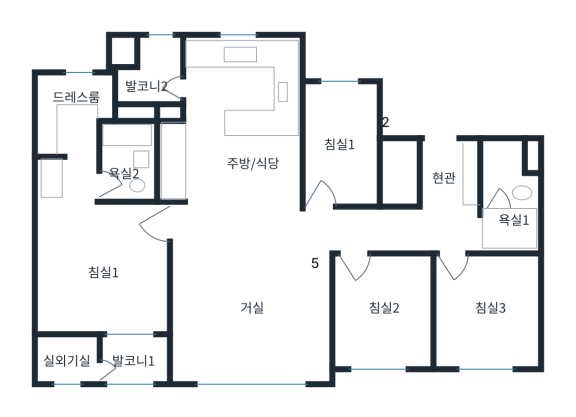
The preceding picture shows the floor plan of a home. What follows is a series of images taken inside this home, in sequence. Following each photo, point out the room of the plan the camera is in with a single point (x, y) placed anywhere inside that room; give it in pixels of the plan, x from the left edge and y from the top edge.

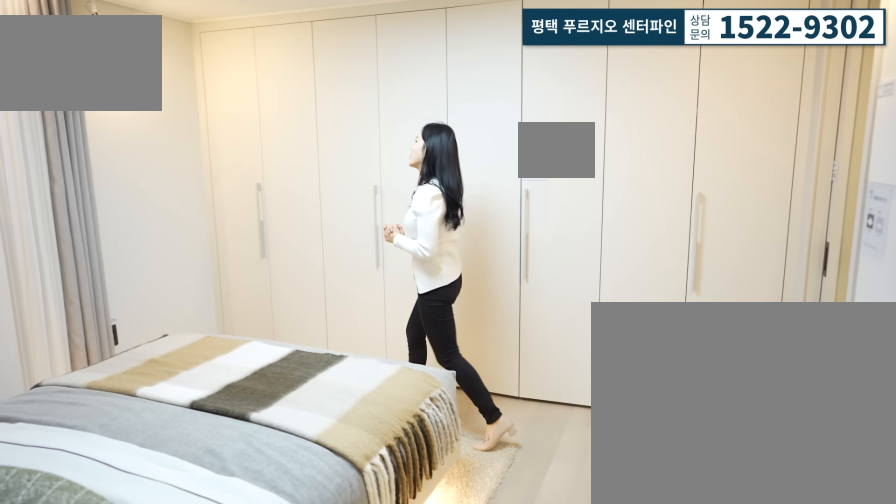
(103, 271)
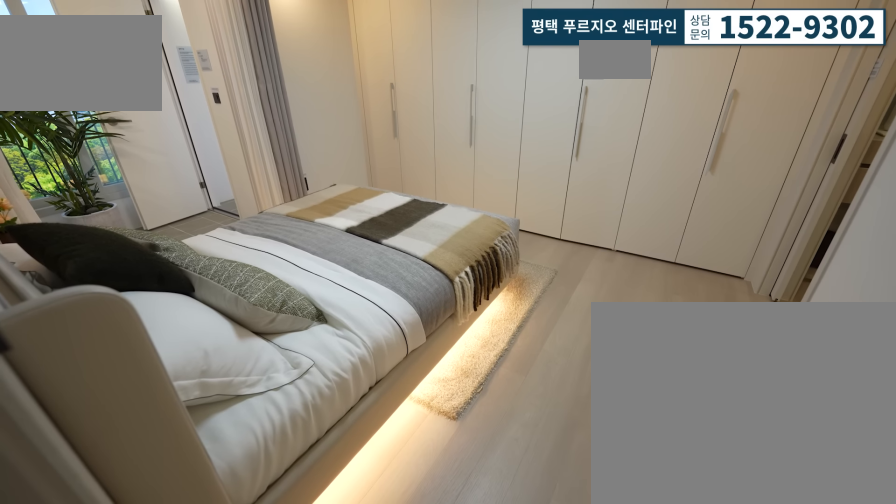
(103, 272)
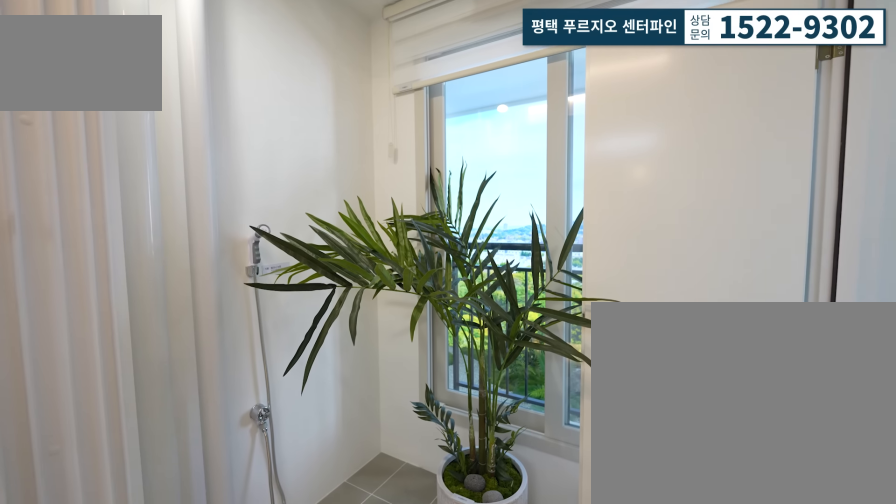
(126, 352)
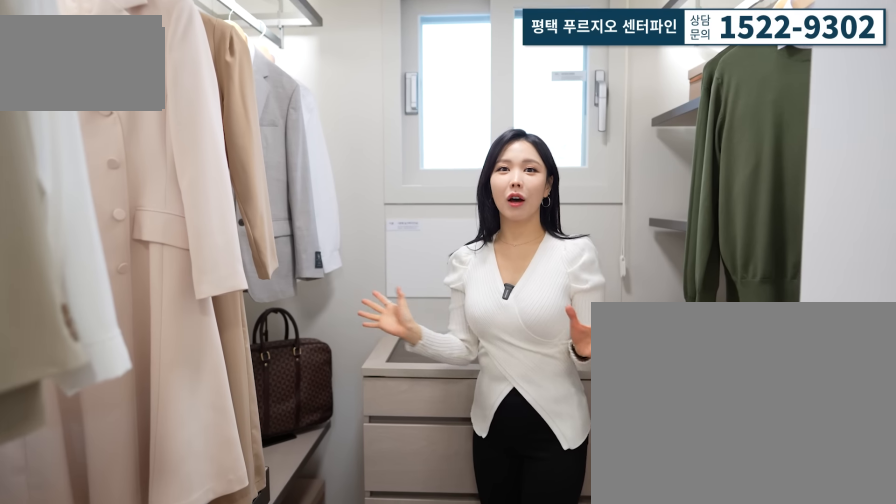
(75, 133)
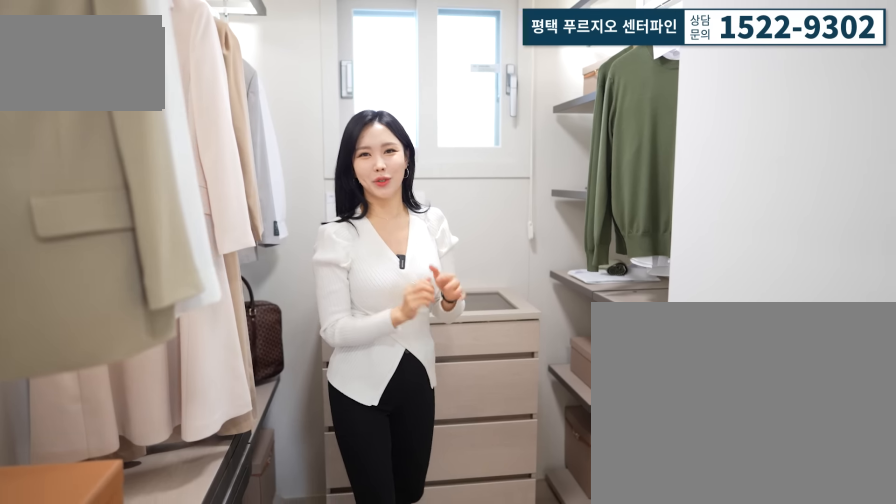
(75, 133)
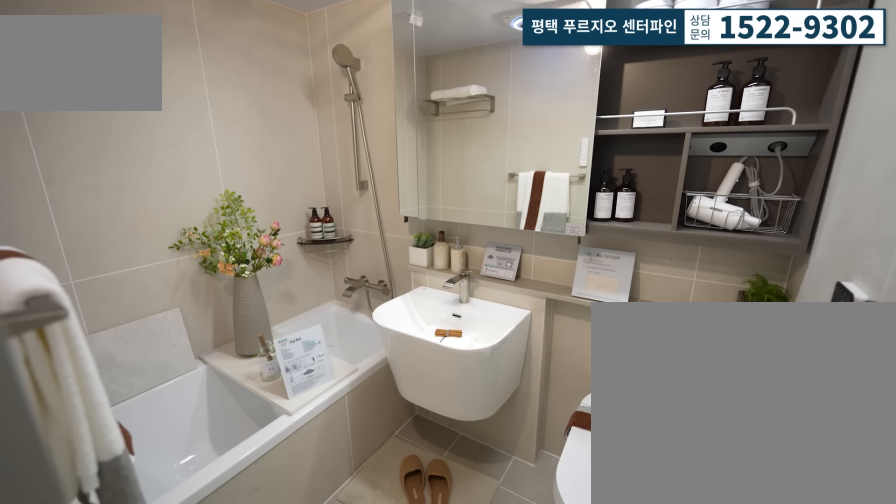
(126, 181)
